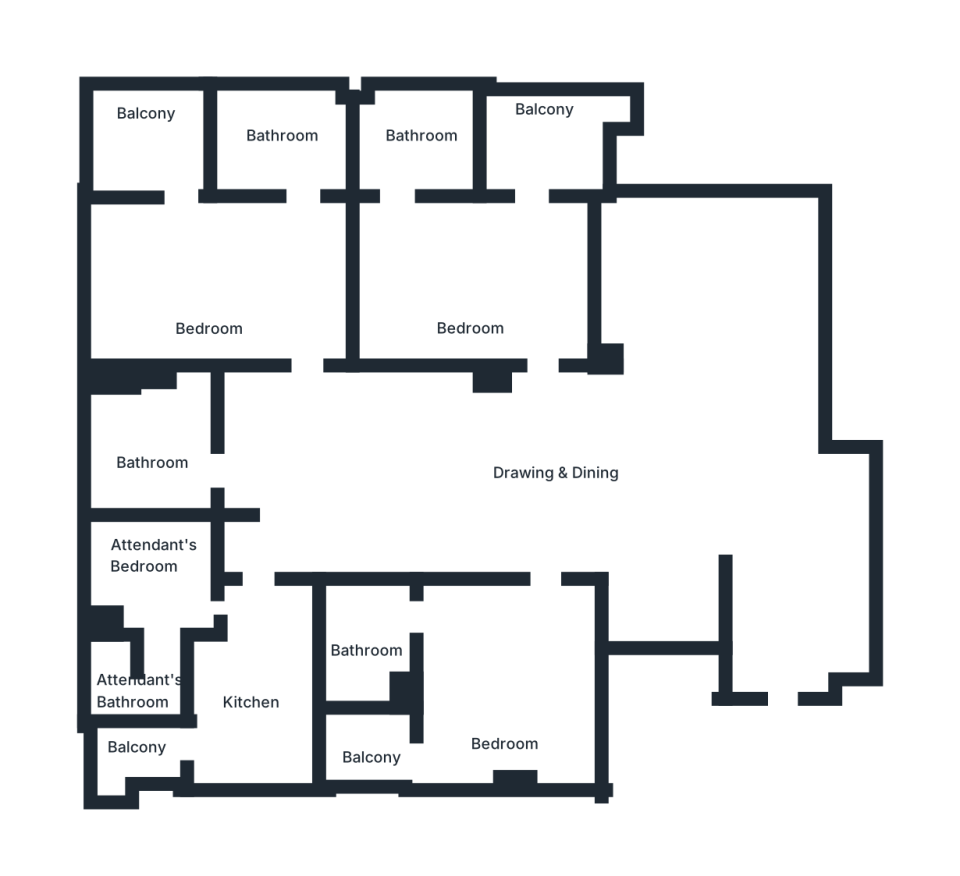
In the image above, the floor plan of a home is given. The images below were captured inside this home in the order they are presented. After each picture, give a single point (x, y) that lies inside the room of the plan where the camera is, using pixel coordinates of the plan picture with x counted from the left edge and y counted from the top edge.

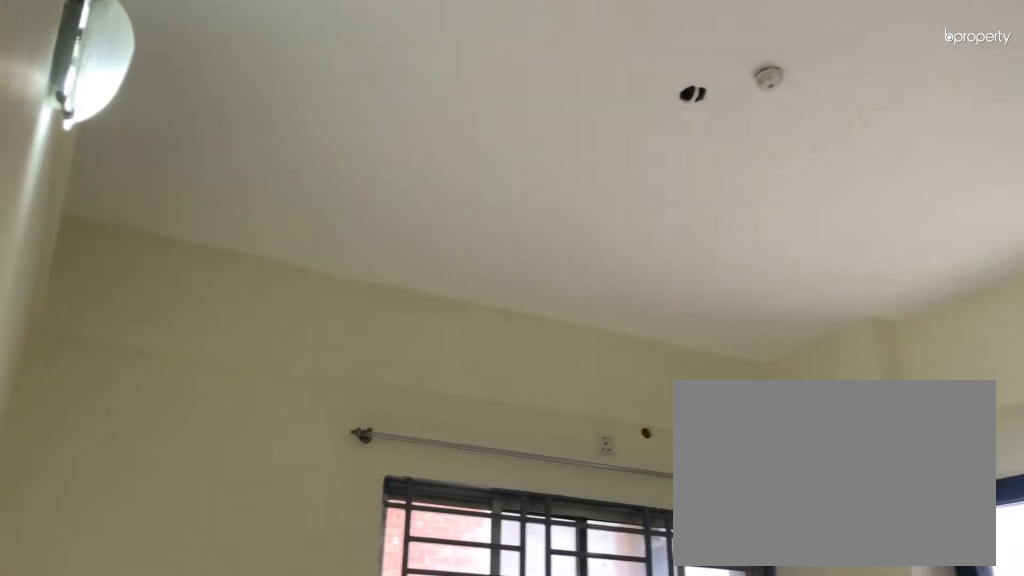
(220, 303)
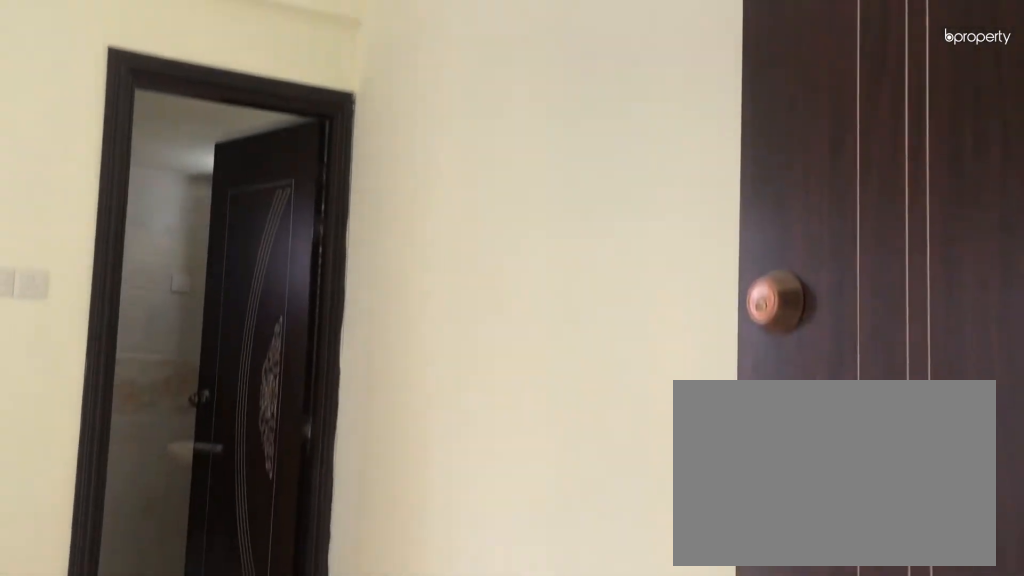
(220, 303)
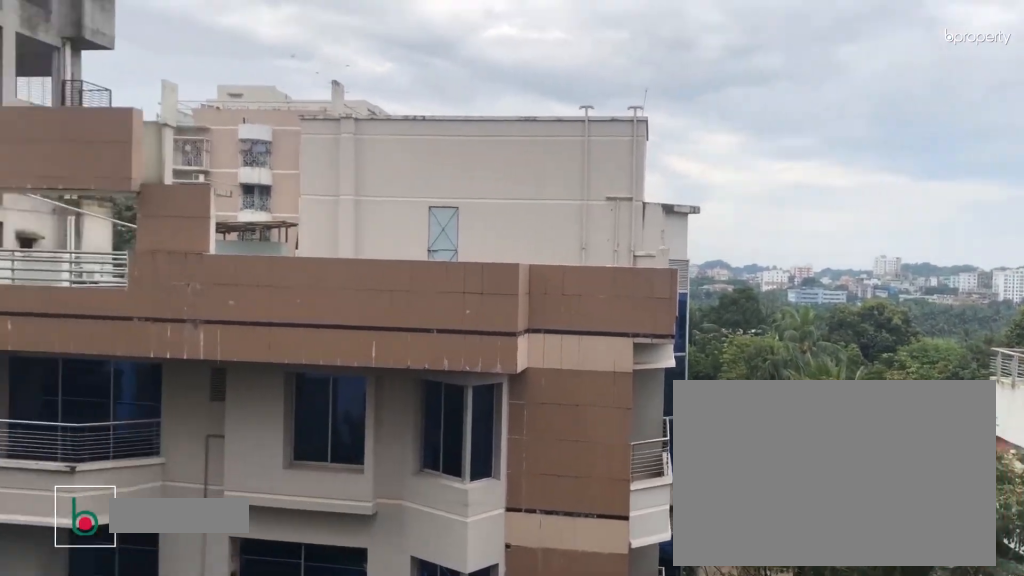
(146, 138)
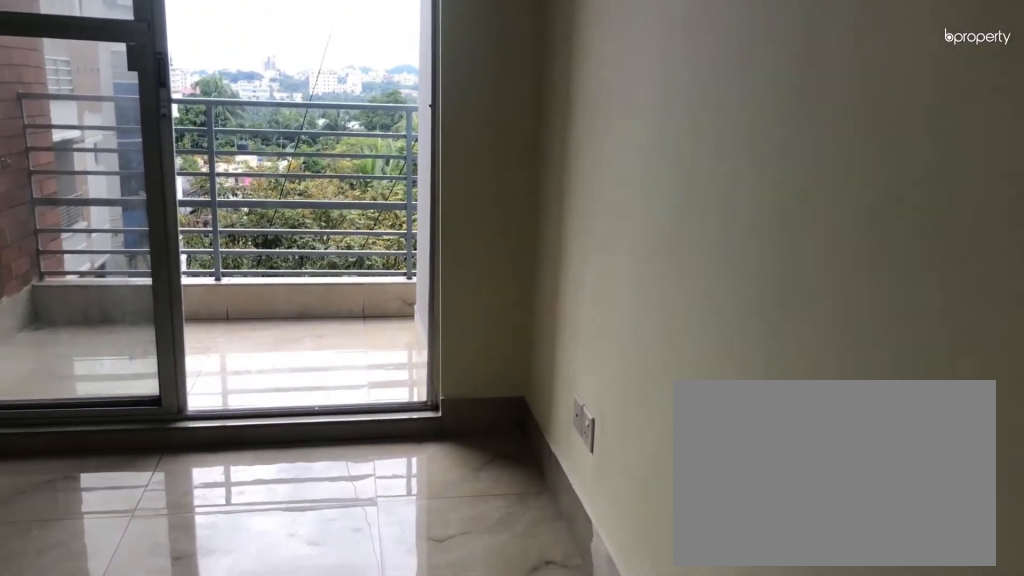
(476, 298)
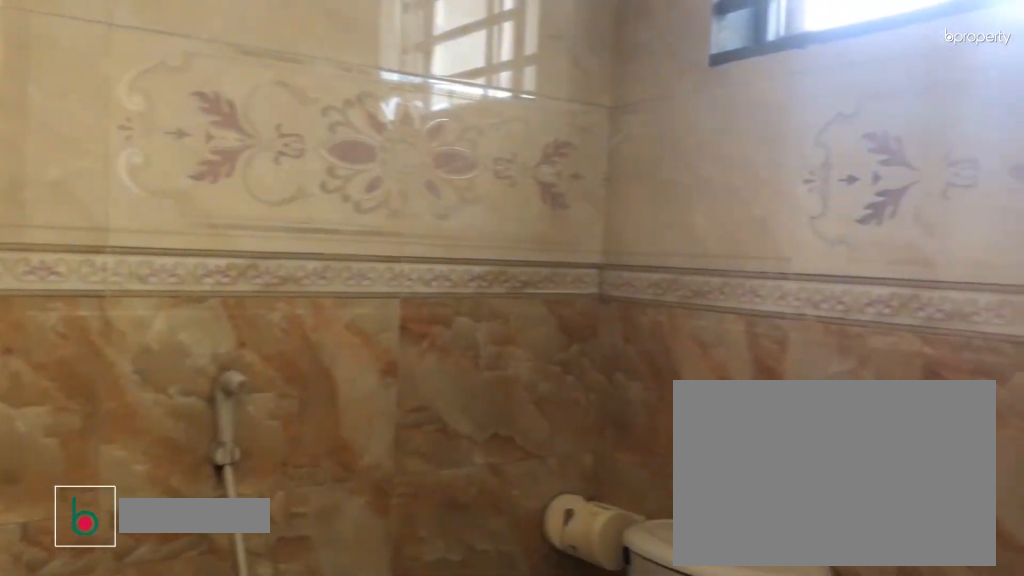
(421, 131)
